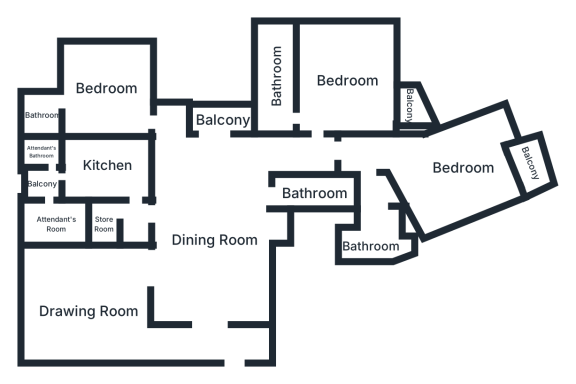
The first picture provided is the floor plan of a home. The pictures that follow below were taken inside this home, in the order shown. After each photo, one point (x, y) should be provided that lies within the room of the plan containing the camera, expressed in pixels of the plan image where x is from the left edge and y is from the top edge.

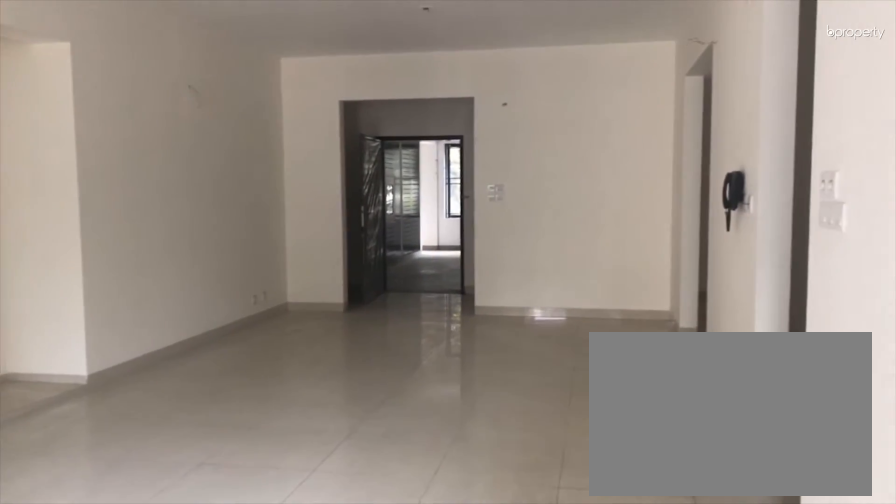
(215, 241)
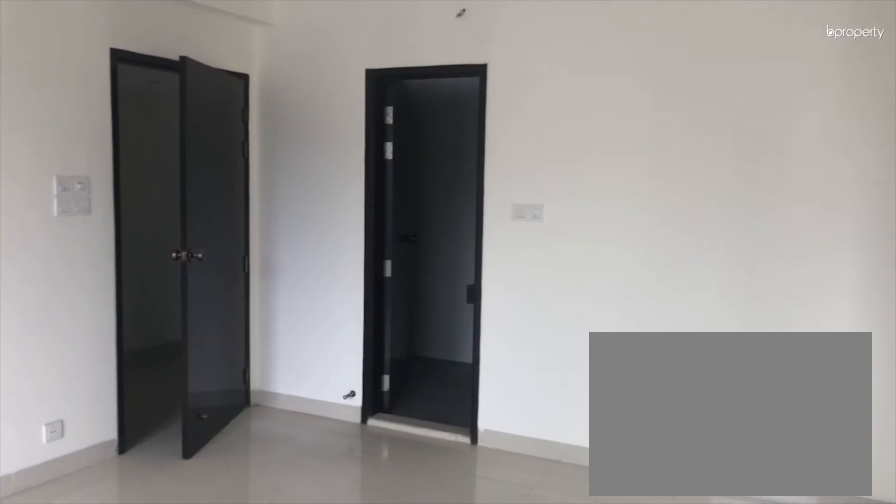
(347, 83)
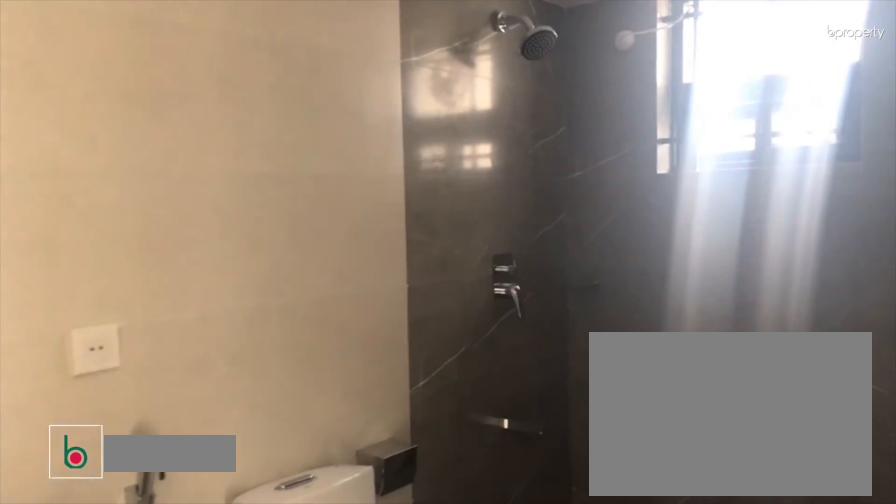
(277, 74)
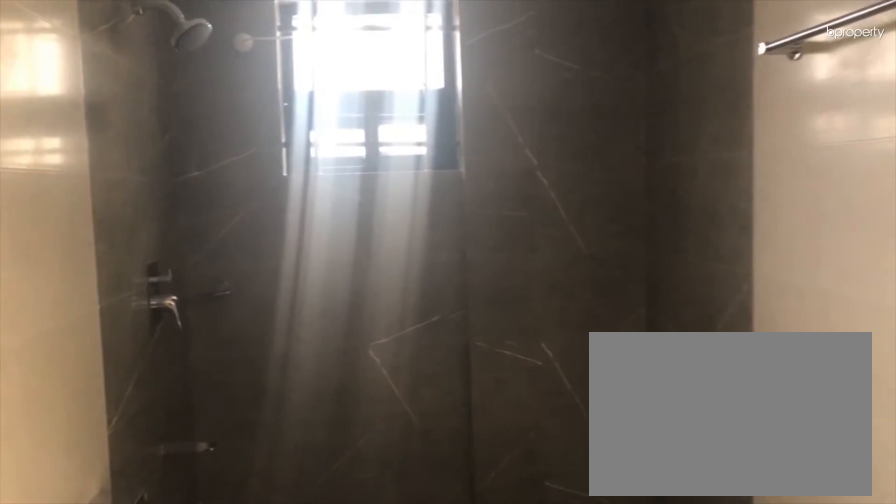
(277, 74)
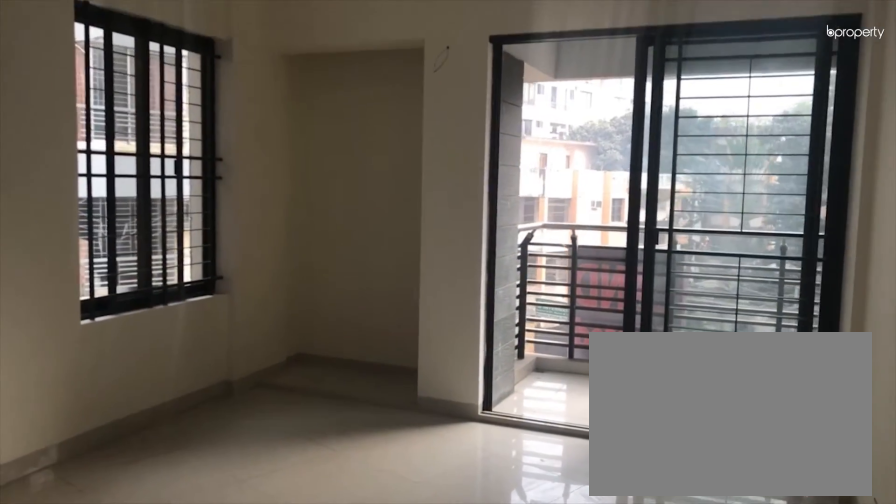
(462, 167)
